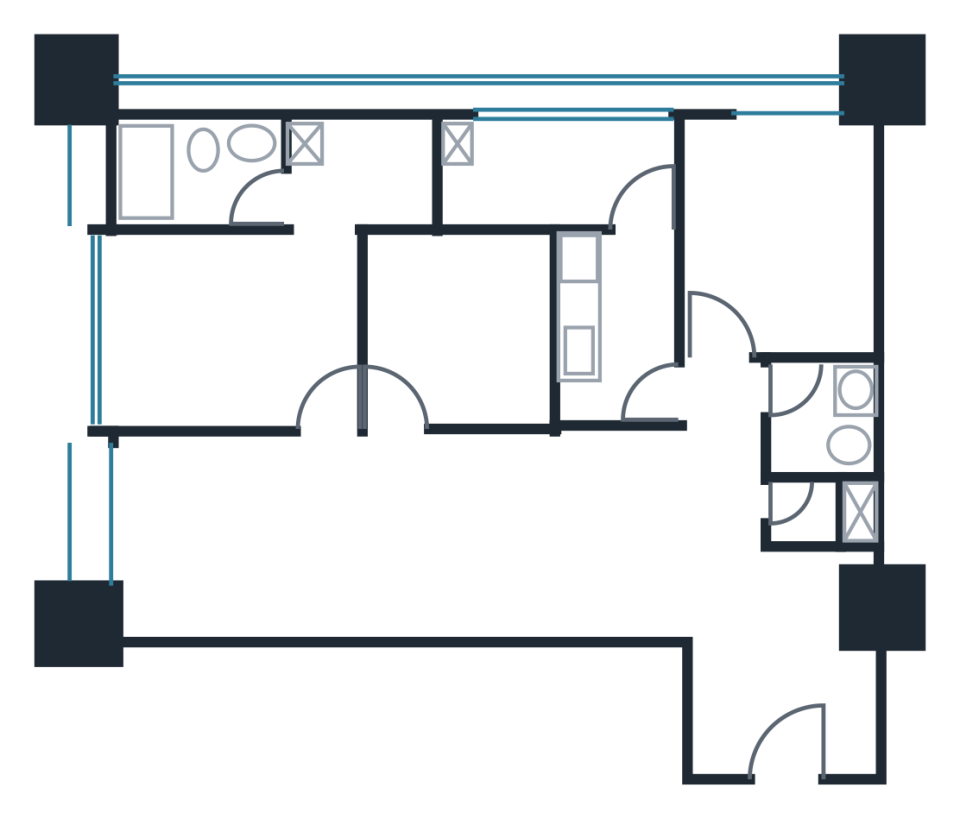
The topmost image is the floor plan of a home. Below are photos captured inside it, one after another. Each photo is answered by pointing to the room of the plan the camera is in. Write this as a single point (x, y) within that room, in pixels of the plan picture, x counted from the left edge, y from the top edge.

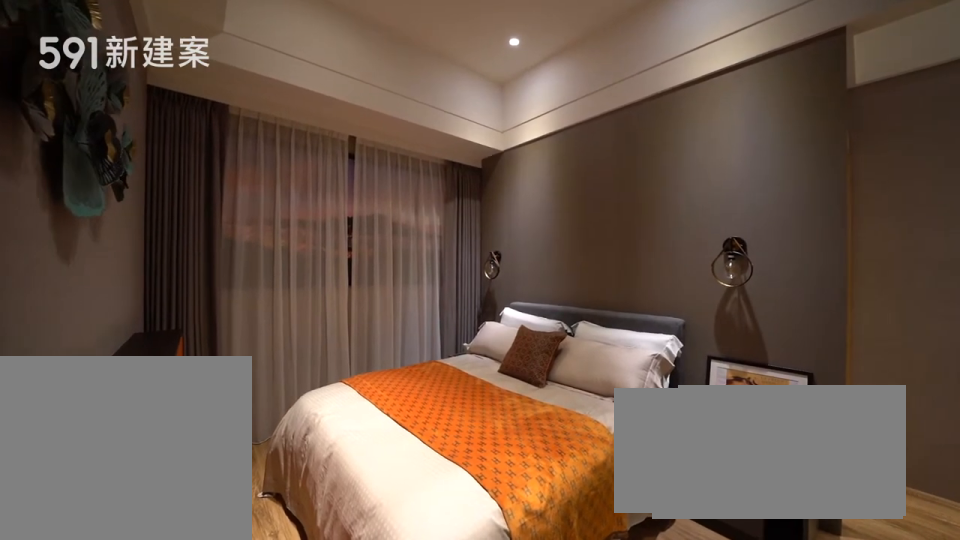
(260, 289)
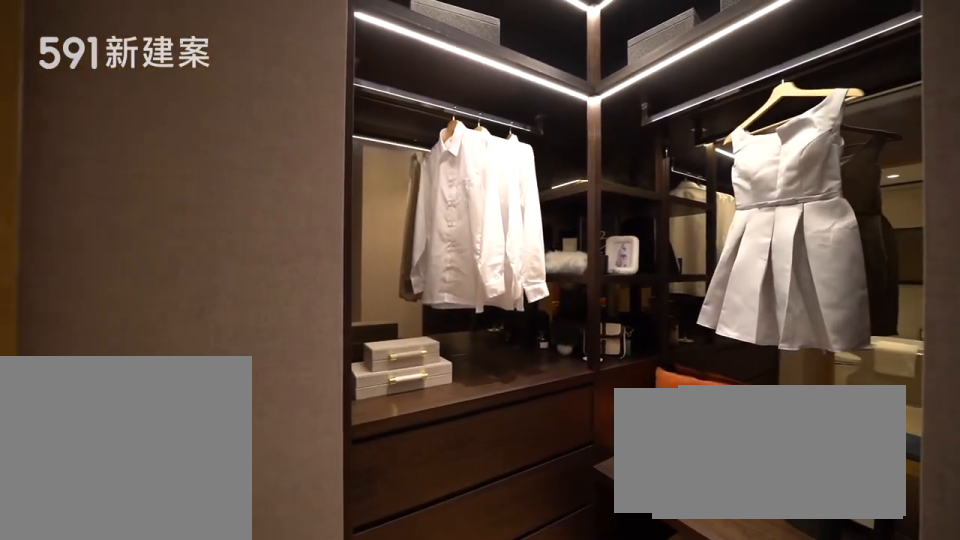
(260, 289)
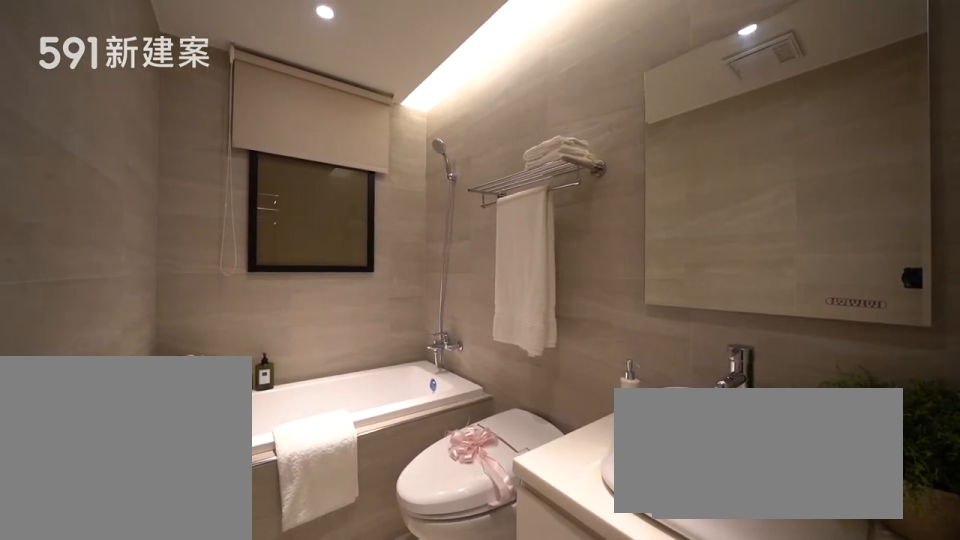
(195, 170)
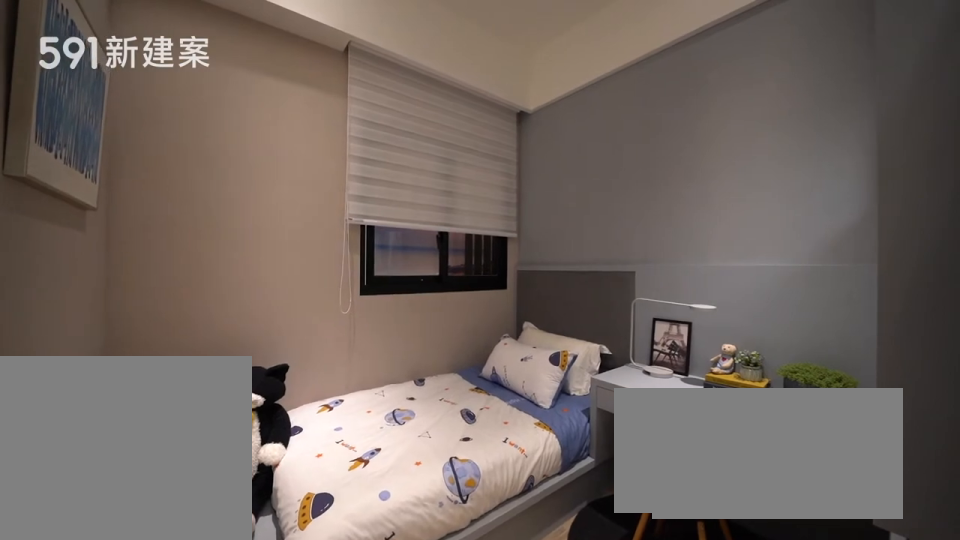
(464, 324)
